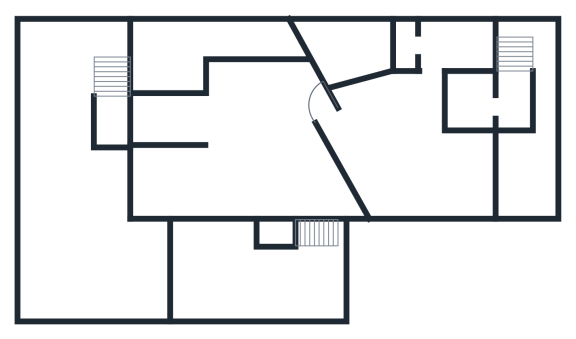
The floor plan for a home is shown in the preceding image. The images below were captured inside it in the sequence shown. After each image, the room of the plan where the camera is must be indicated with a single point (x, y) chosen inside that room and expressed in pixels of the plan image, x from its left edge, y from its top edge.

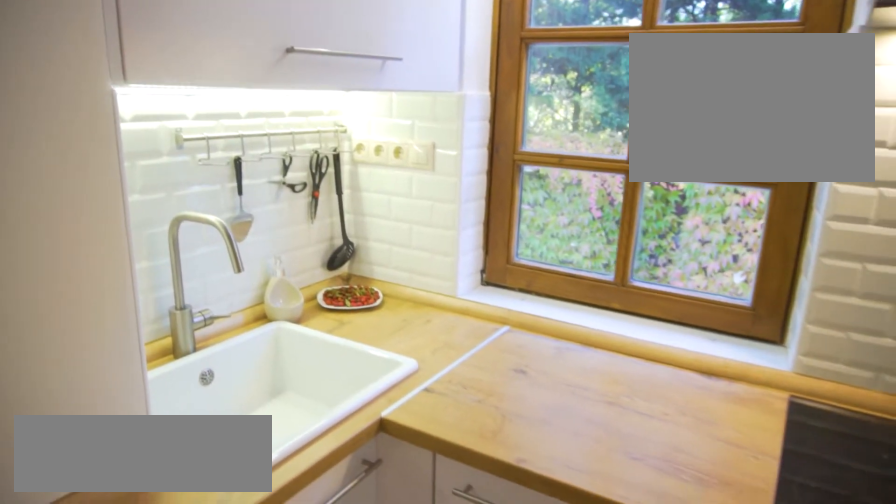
(179, 166)
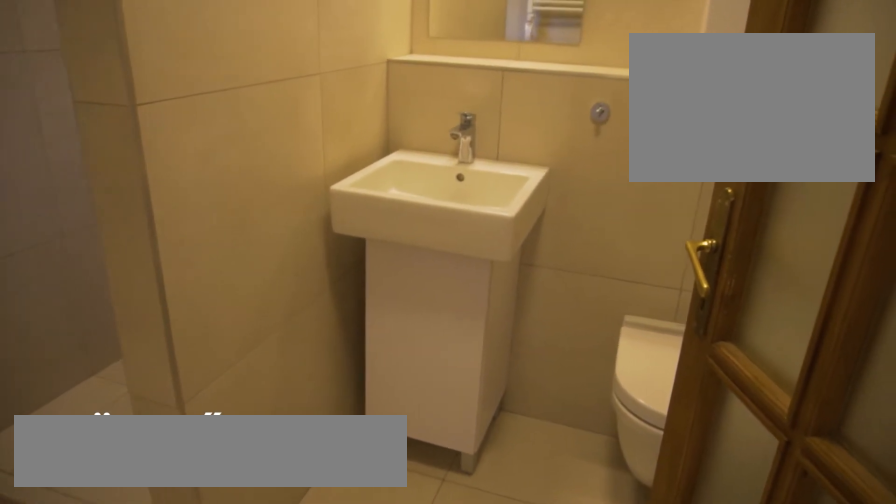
(179, 53)
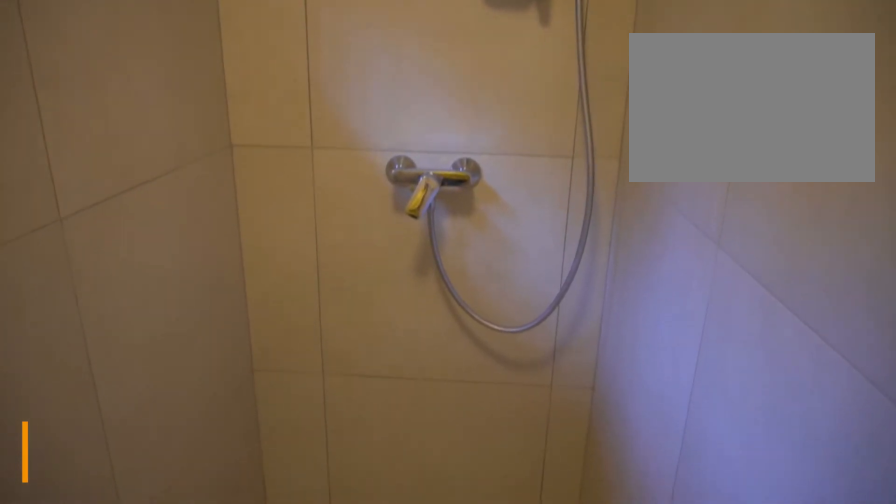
(179, 53)
